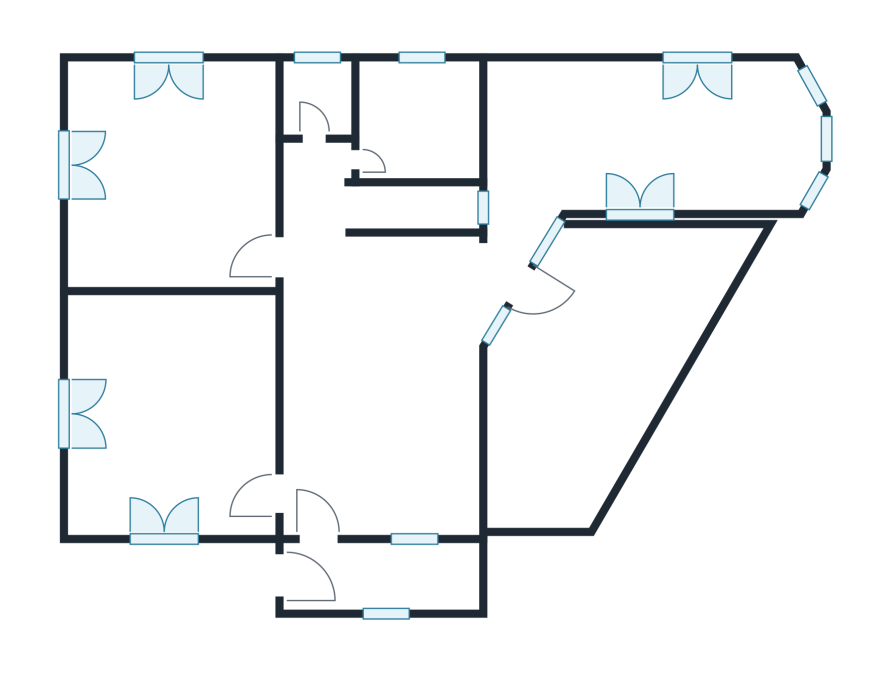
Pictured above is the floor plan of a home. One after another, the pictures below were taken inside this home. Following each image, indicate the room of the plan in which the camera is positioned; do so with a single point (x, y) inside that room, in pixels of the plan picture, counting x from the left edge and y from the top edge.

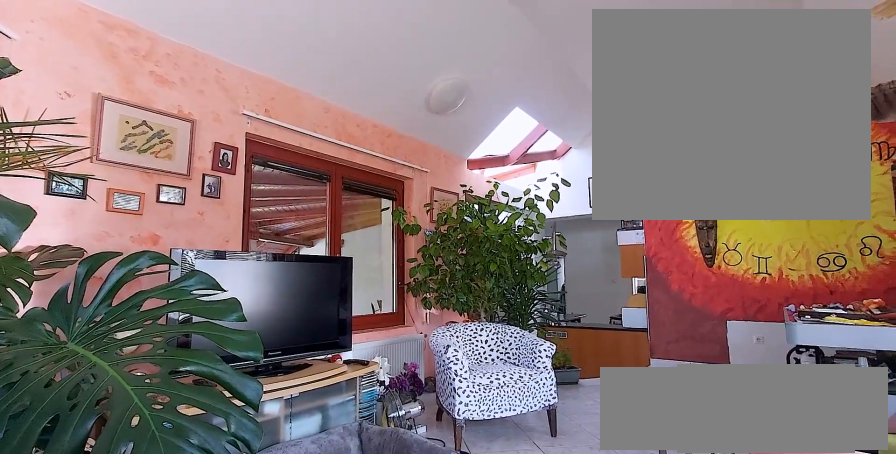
(662, 138)
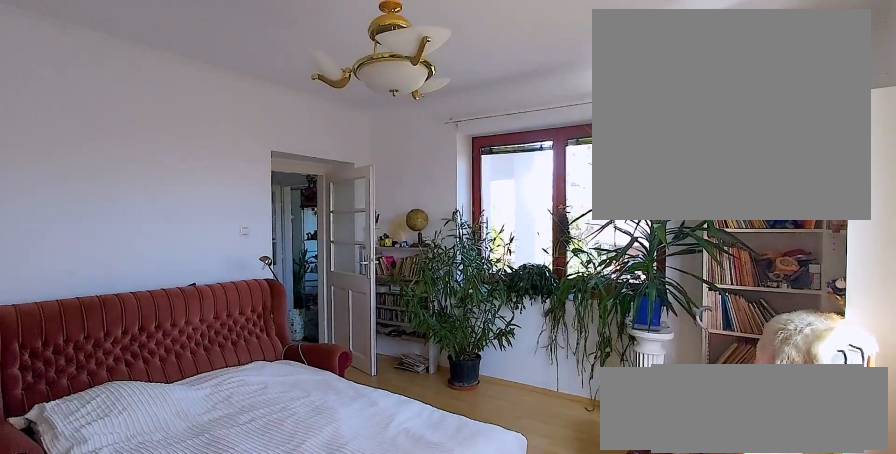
(176, 423)
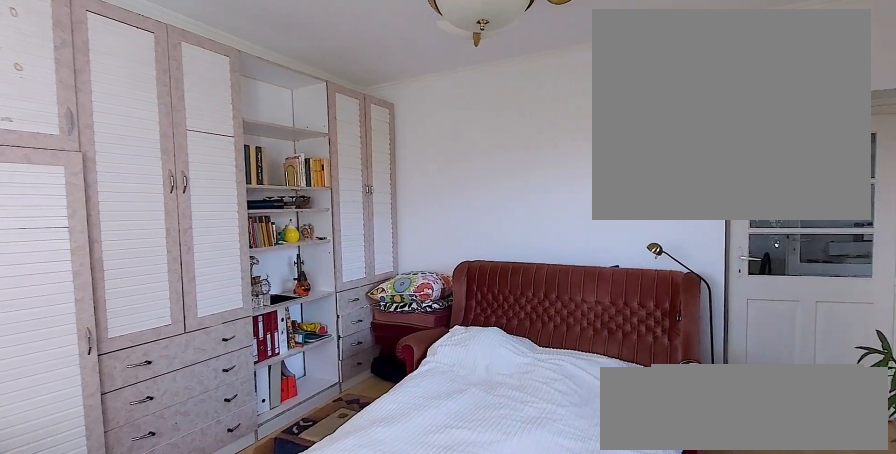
(175, 423)
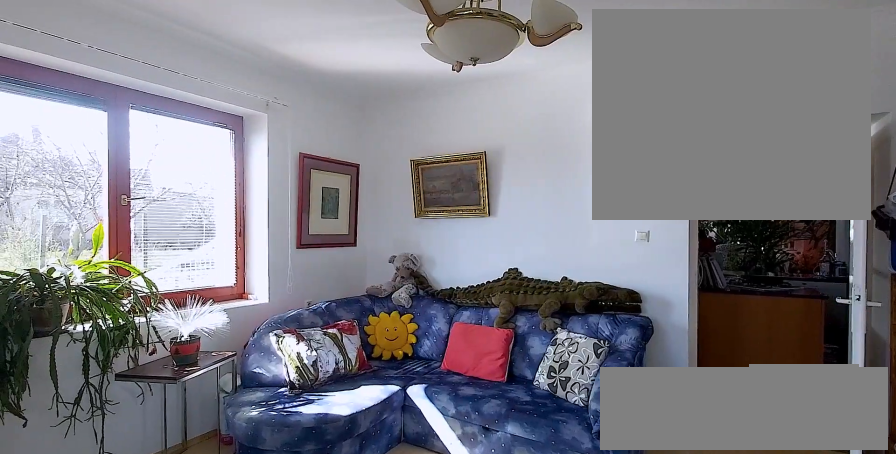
(176, 183)
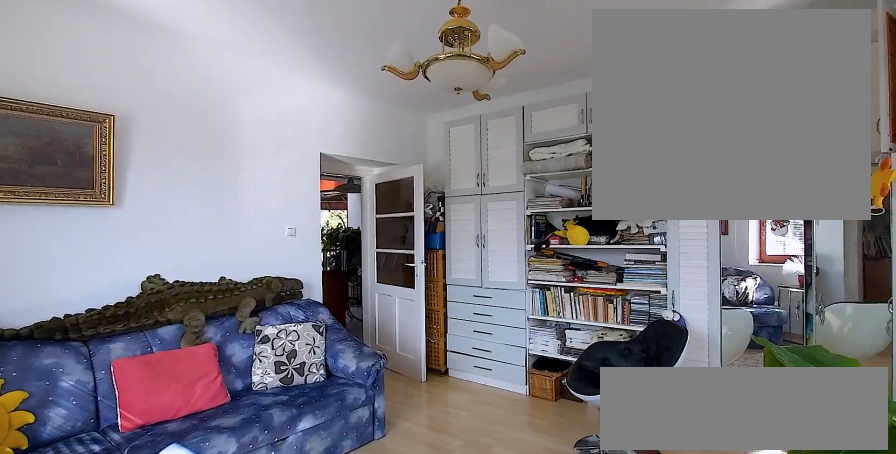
(175, 183)
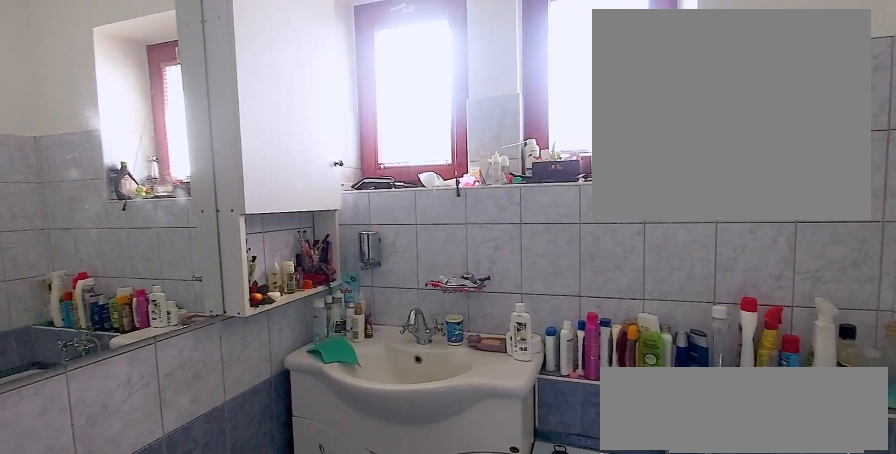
(422, 126)
